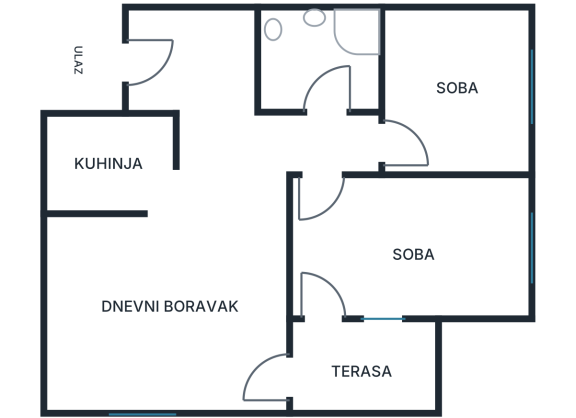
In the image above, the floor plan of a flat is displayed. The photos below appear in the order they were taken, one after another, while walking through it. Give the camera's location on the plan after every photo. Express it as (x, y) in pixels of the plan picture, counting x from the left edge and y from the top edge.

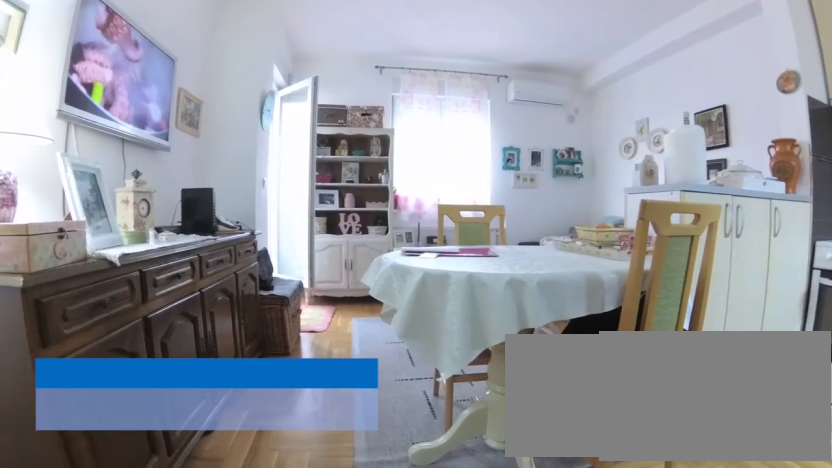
(203, 155)
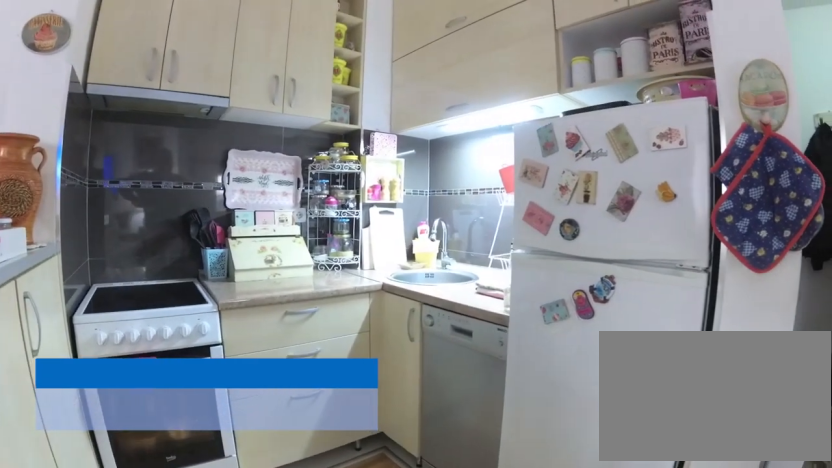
(155, 175)
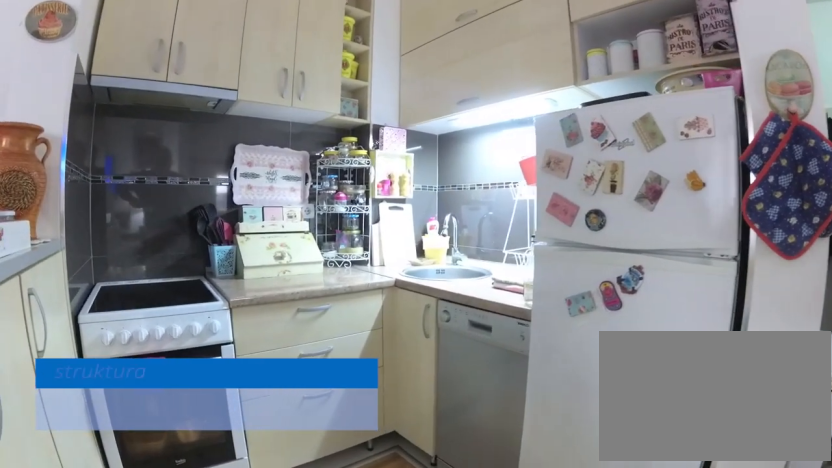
(149, 176)
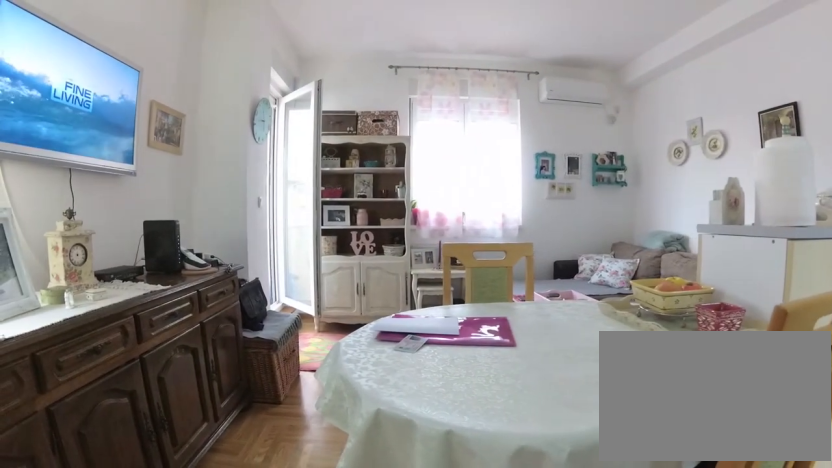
(224, 165)
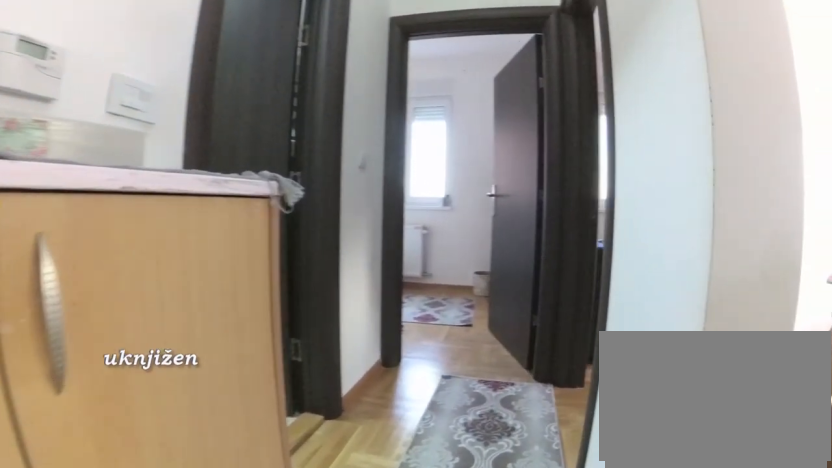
(251, 161)
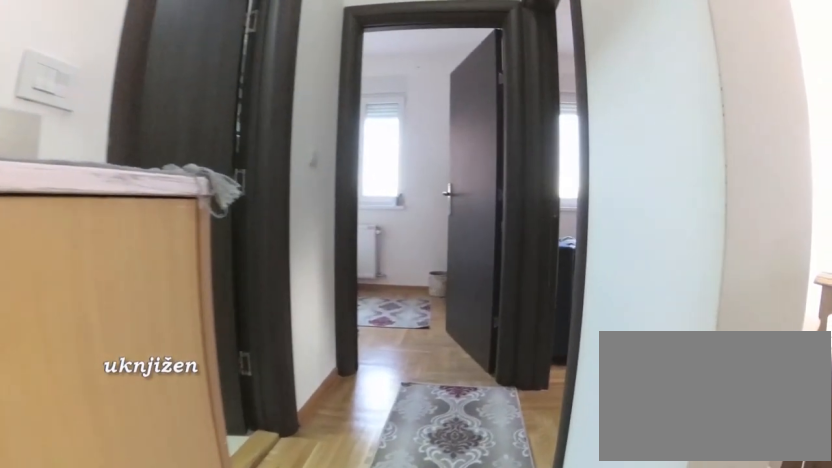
(259, 151)
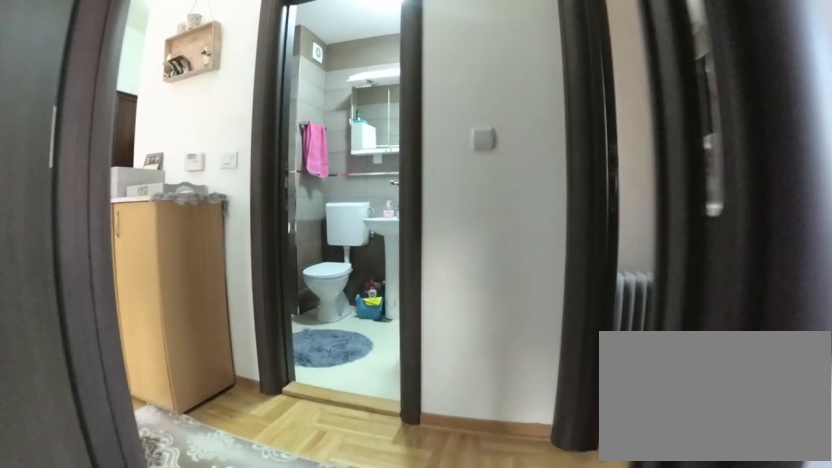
(339, 215)
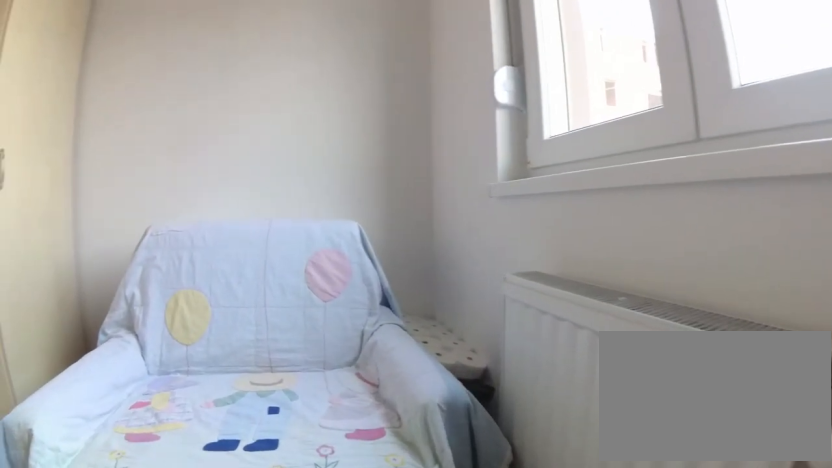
(481, 119)
